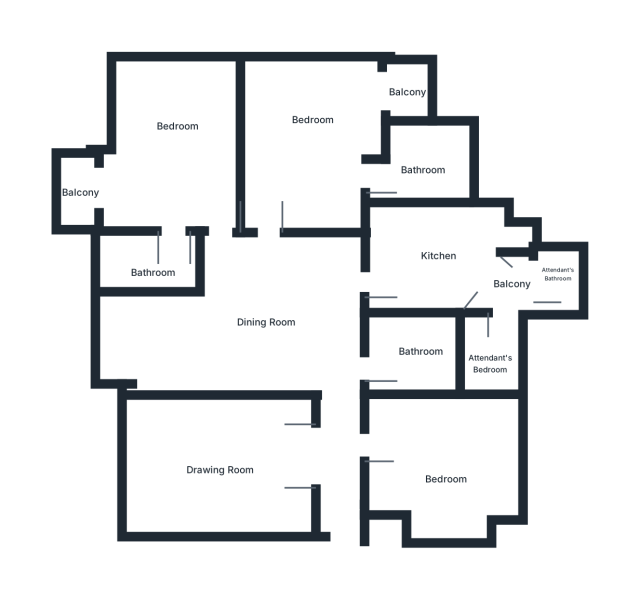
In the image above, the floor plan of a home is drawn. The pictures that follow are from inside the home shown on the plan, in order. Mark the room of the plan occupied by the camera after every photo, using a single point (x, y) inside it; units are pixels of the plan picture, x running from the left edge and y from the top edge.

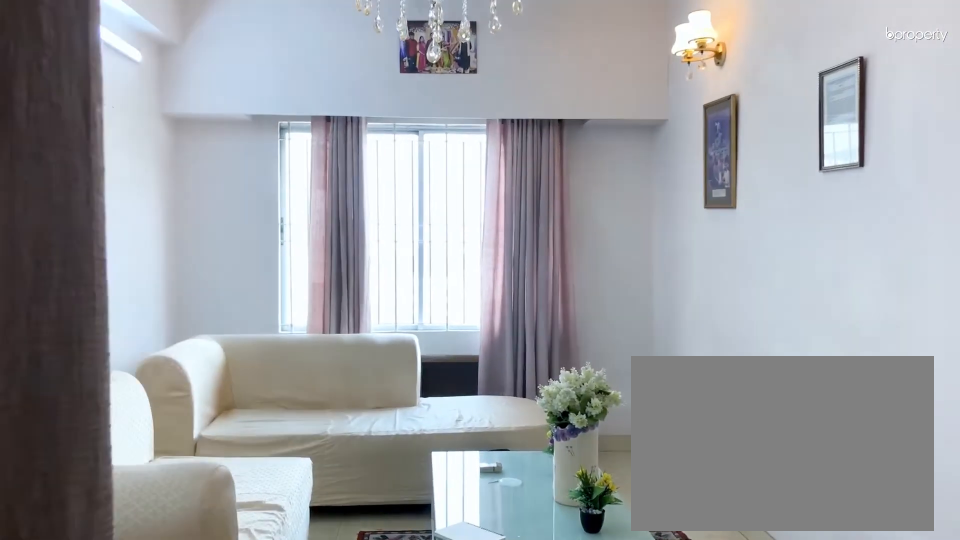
(289, 461)
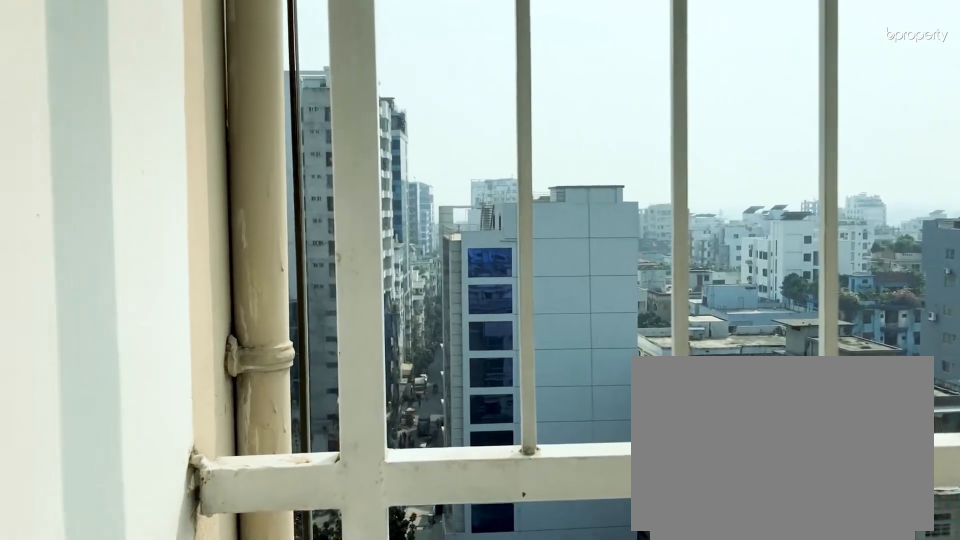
(406, 93)
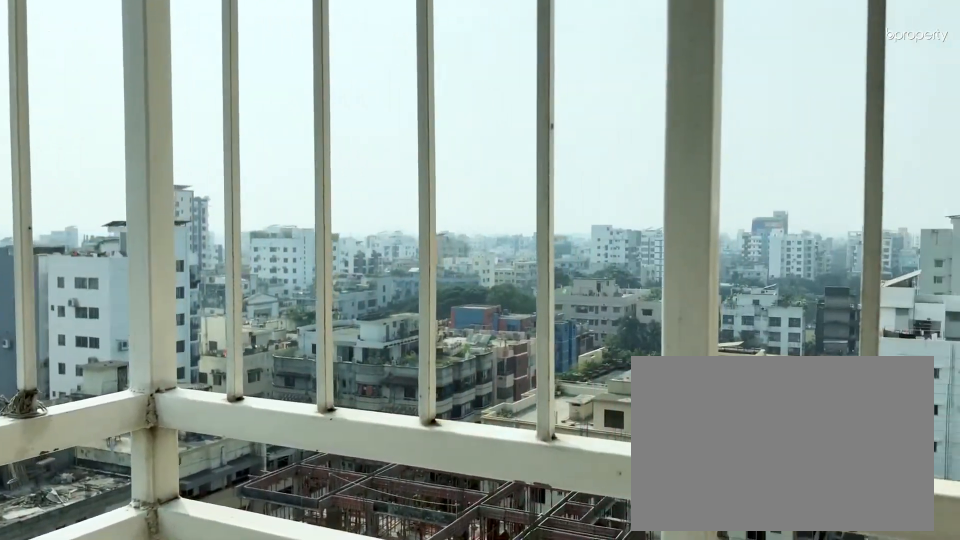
(406, 93)
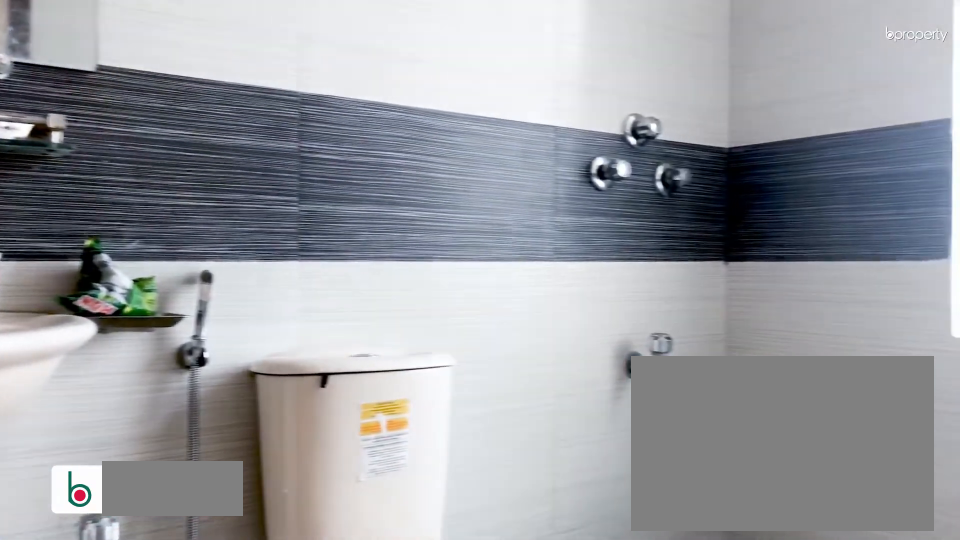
(150, 275)
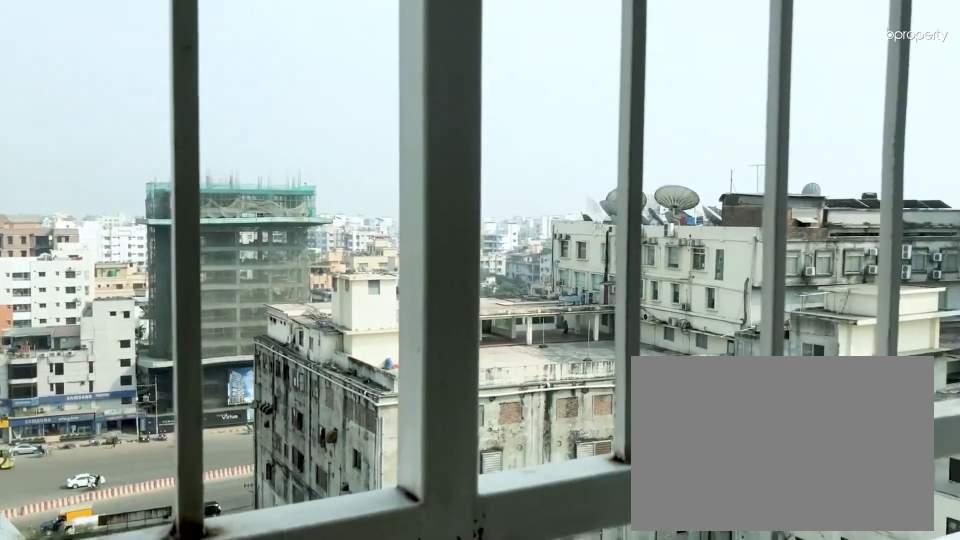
(84, 194)
